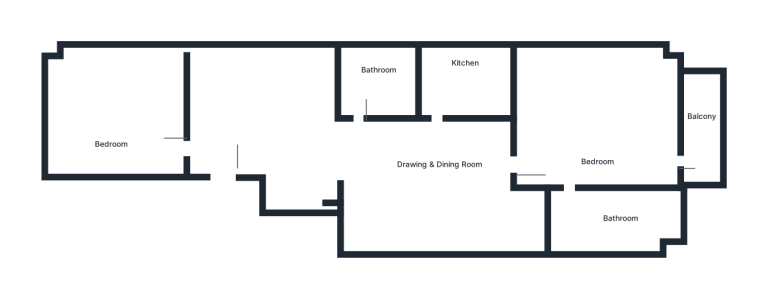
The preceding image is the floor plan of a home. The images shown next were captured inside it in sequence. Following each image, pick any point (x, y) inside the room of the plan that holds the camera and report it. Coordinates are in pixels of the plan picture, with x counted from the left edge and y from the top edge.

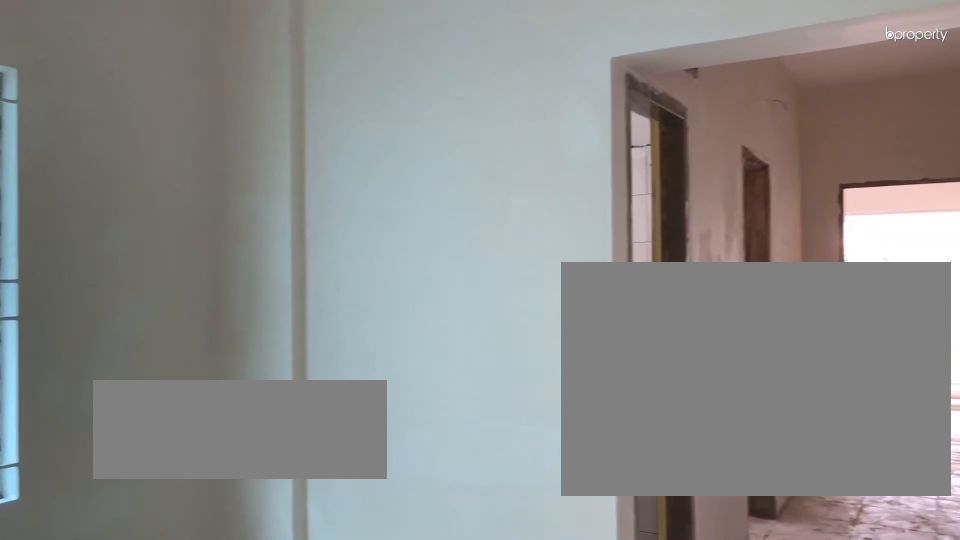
(267, 120)
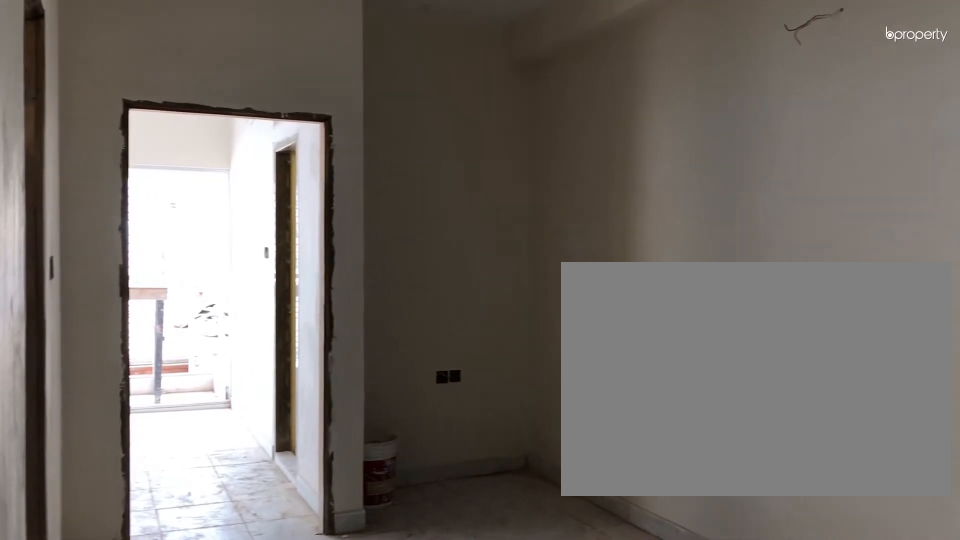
(434, 169)
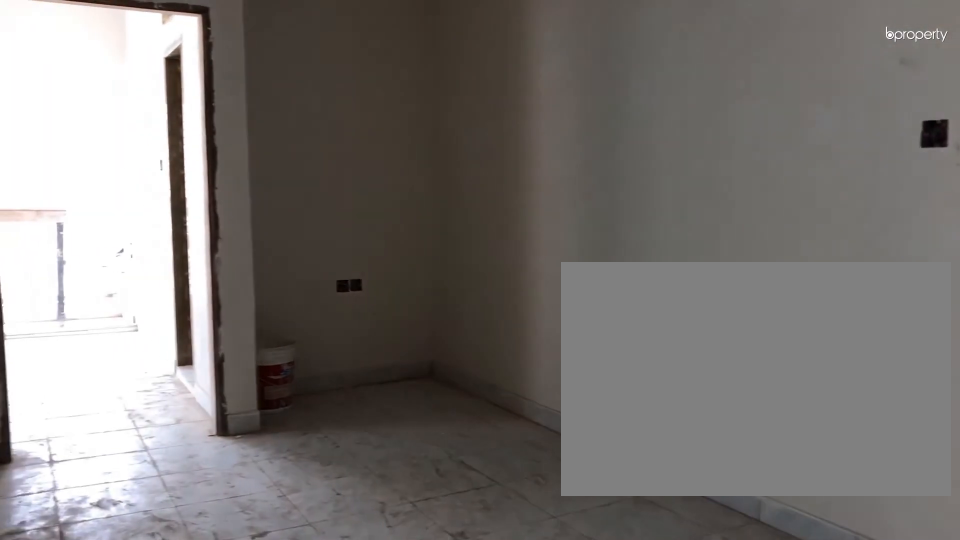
(434, 169)
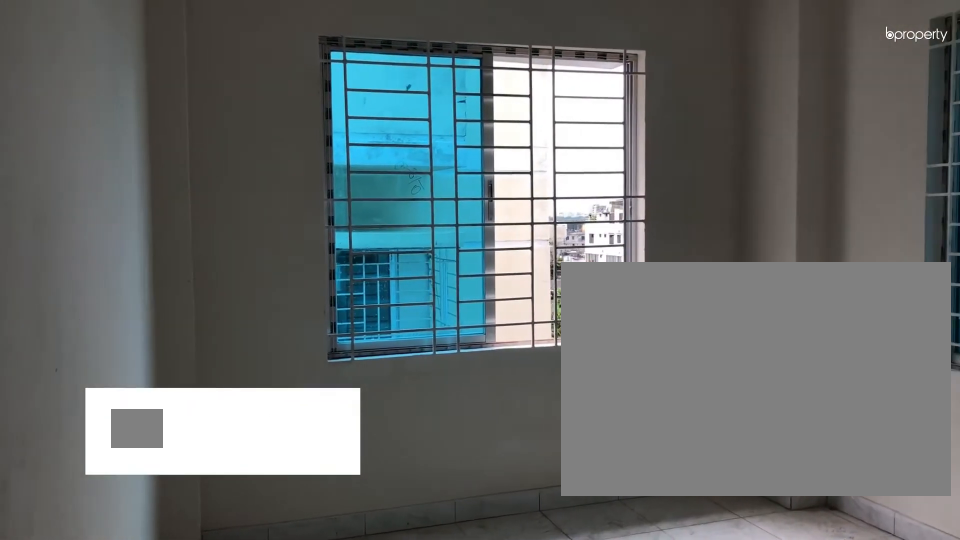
(112, 116)
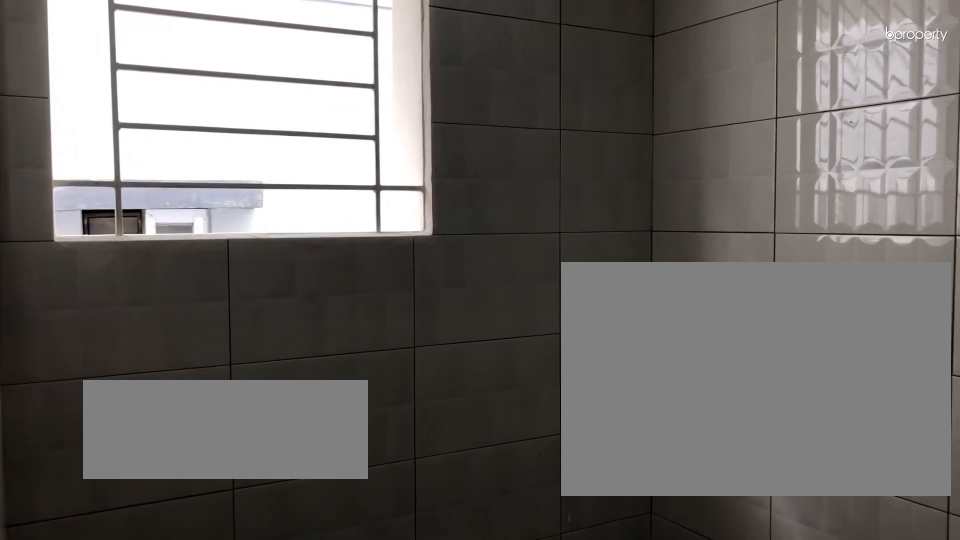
(387, 83)
